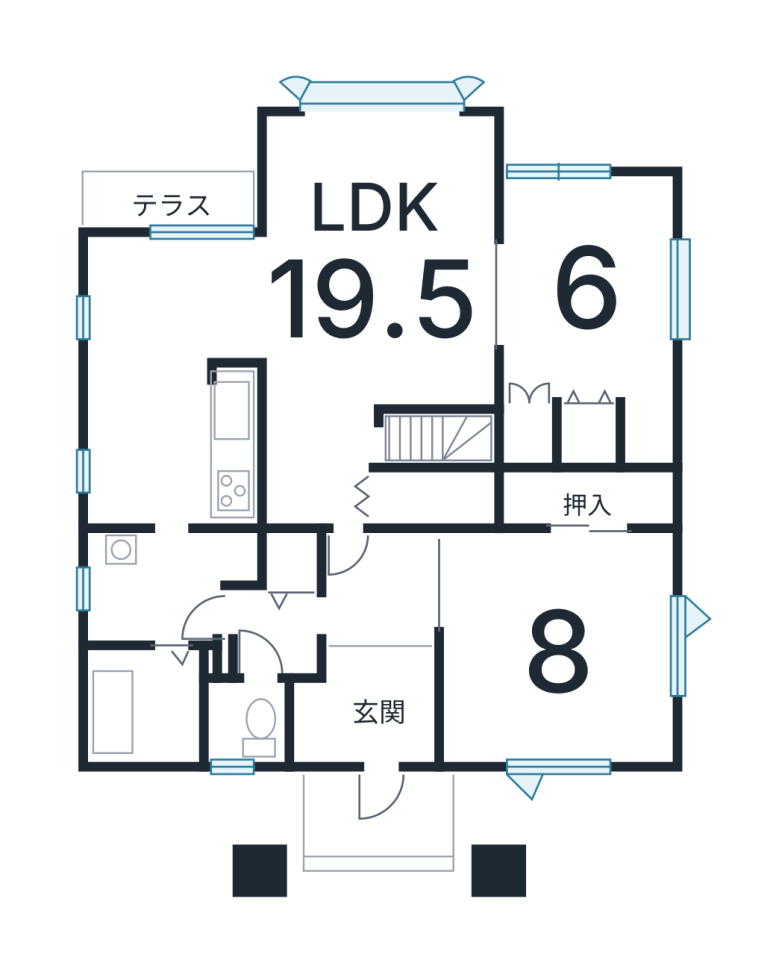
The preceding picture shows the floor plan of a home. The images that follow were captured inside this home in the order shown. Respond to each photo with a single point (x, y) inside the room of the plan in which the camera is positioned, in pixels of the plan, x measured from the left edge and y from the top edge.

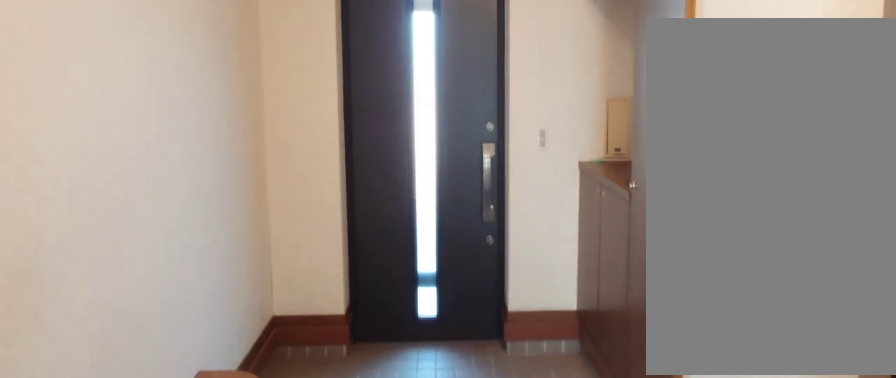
(367, 713)
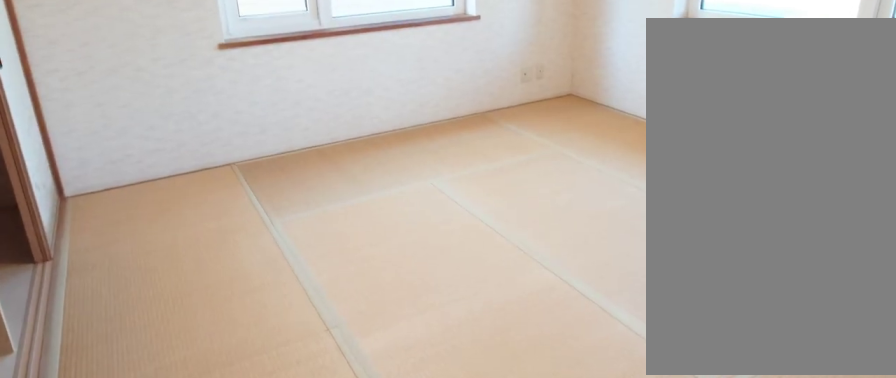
(559, 664)
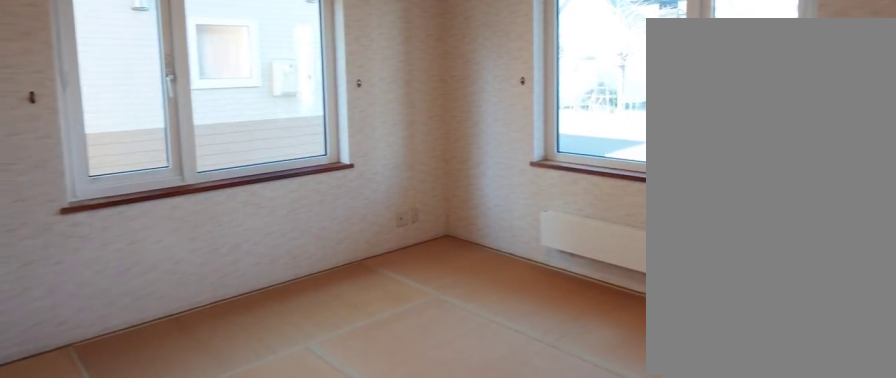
(559, 664)
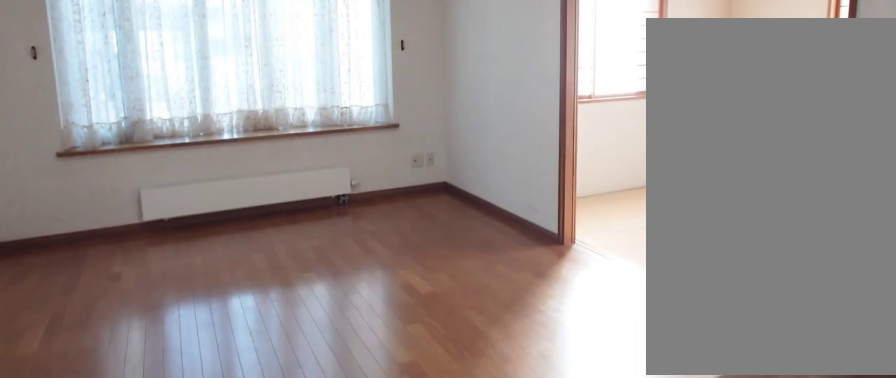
(378, 306)
